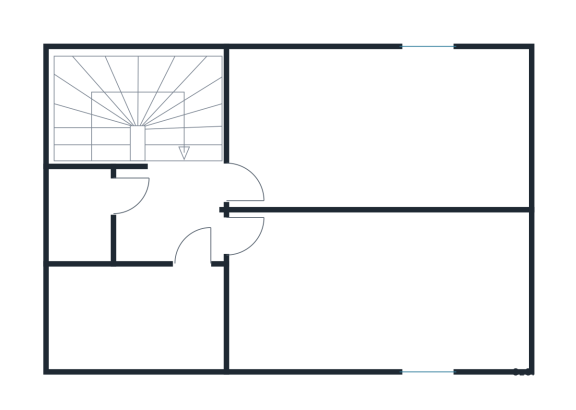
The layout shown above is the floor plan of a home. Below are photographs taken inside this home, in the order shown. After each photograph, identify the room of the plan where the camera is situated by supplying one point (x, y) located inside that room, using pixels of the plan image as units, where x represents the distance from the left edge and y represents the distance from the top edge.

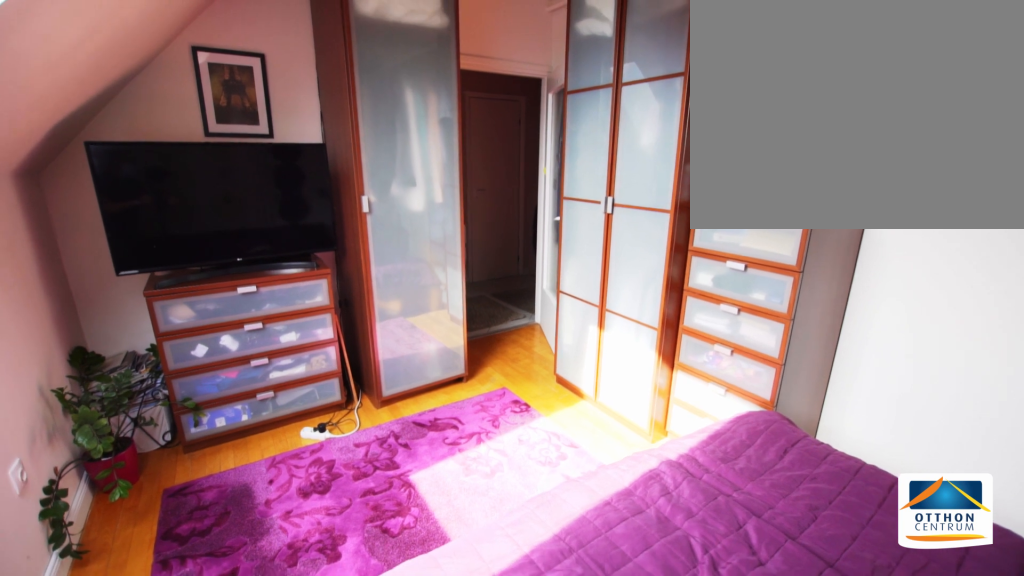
(384, 313)
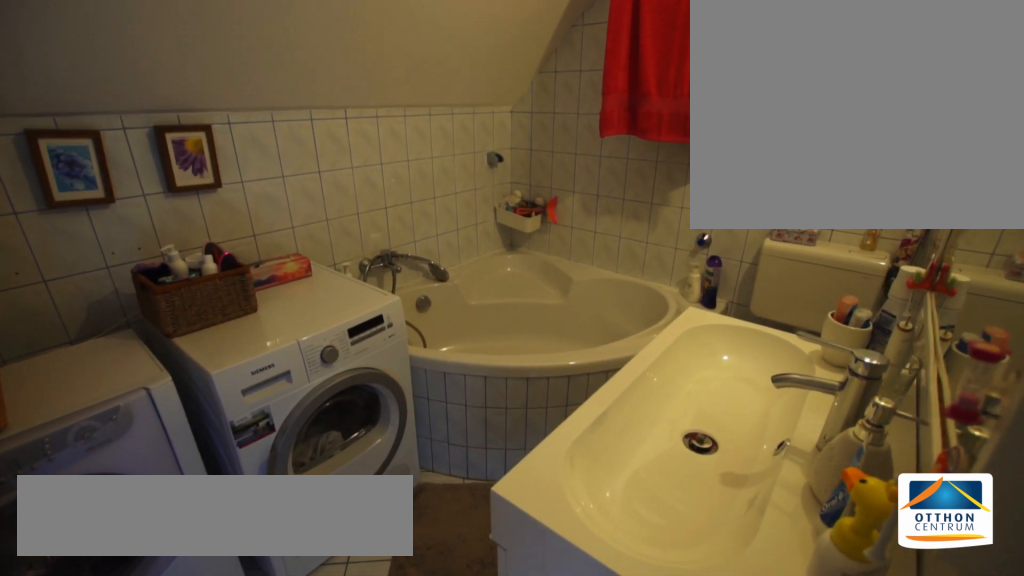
(129, 313)
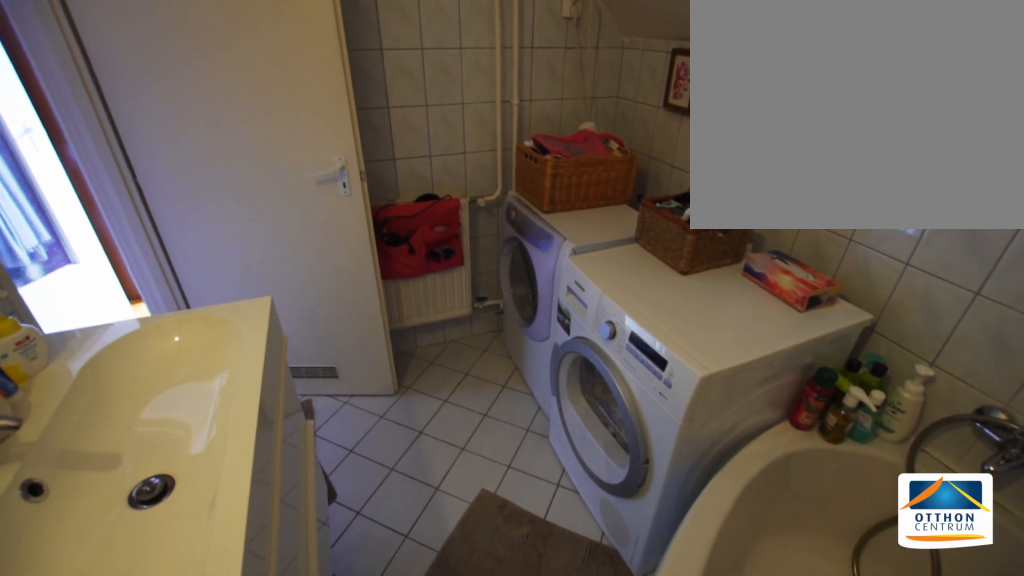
(129, 313)
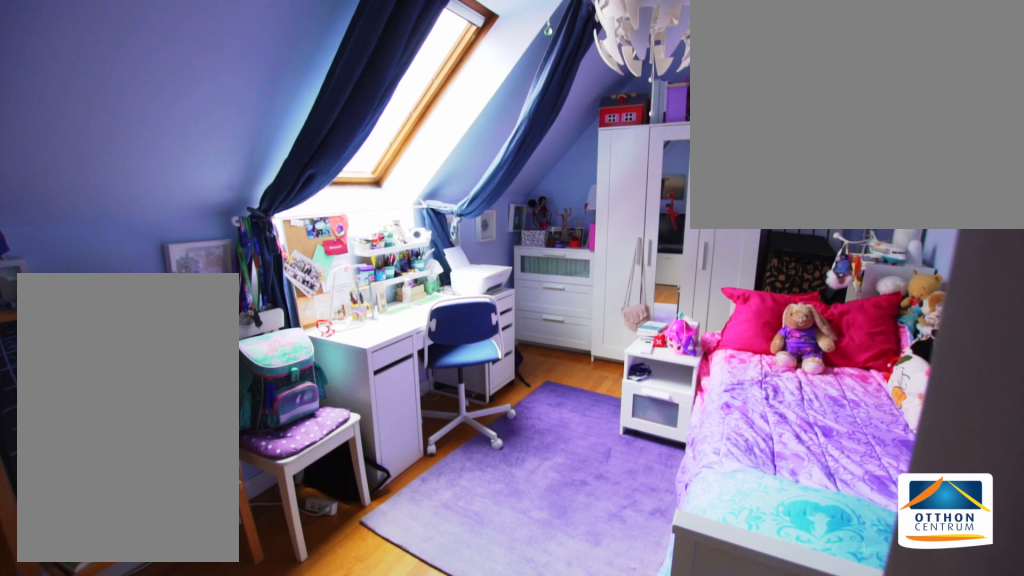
(382, 133)
